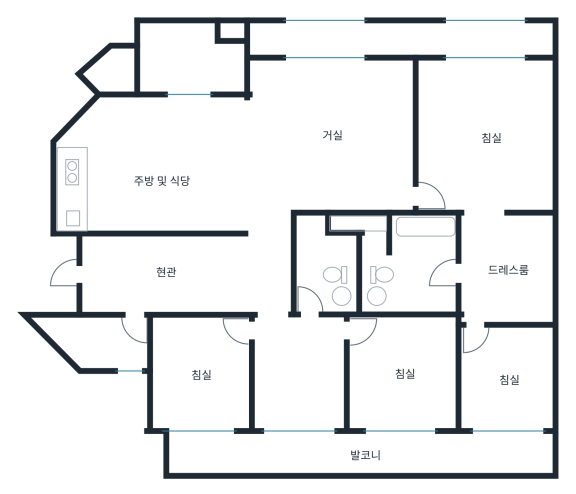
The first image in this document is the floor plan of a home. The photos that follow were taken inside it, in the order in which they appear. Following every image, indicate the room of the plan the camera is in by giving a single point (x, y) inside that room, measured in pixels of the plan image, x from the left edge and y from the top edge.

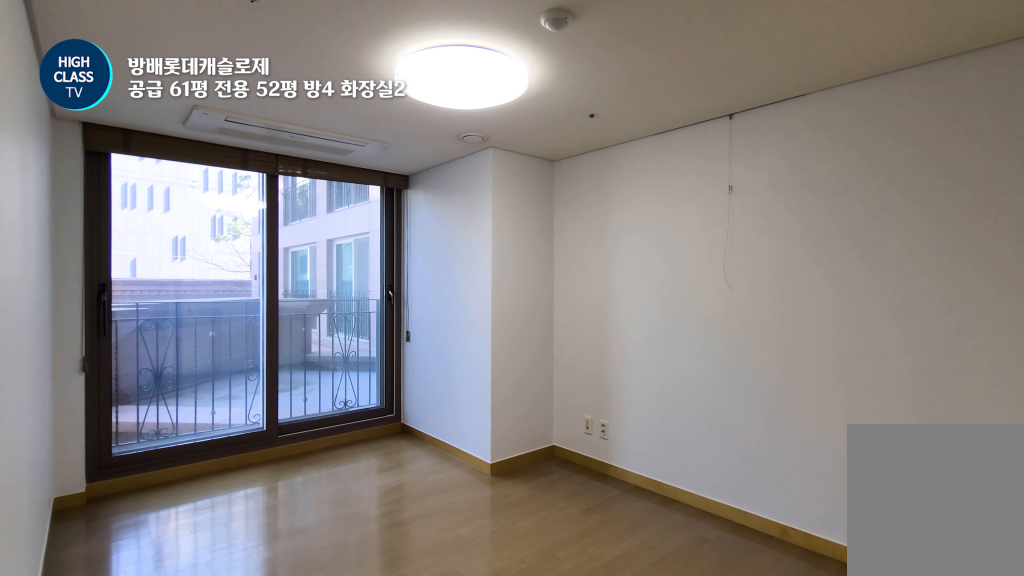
(203, 392)
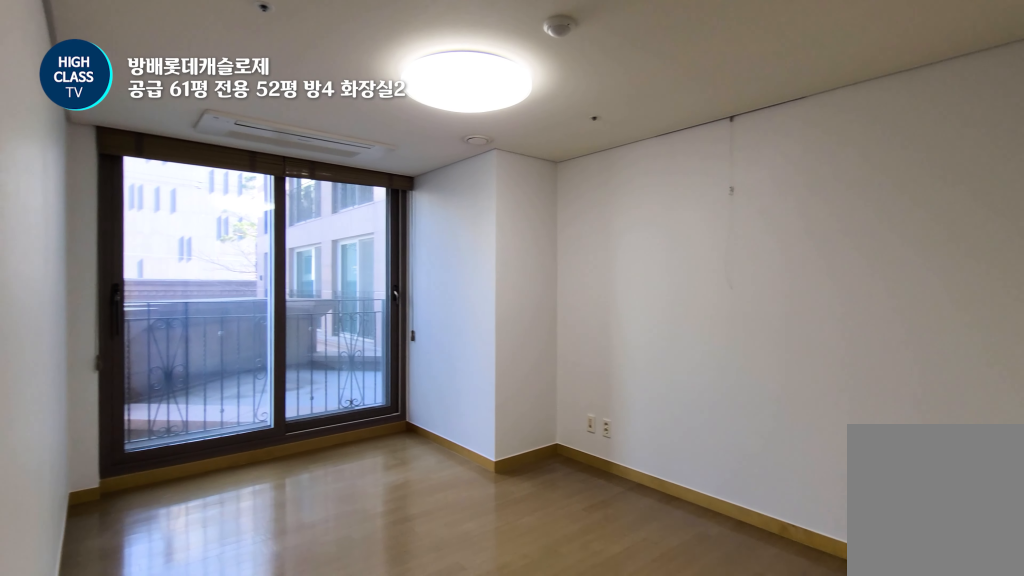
(203, 392)
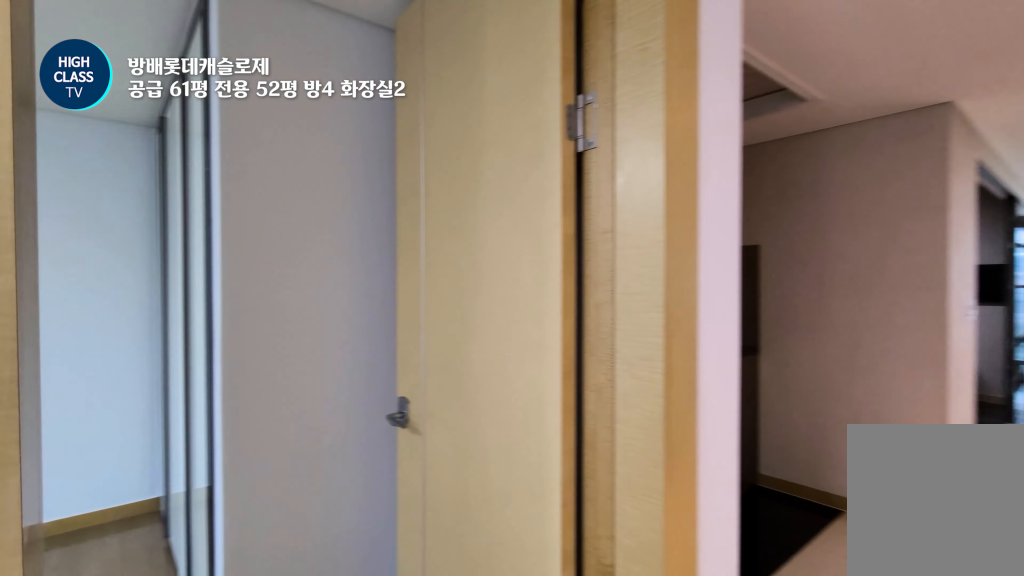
(299, 374)
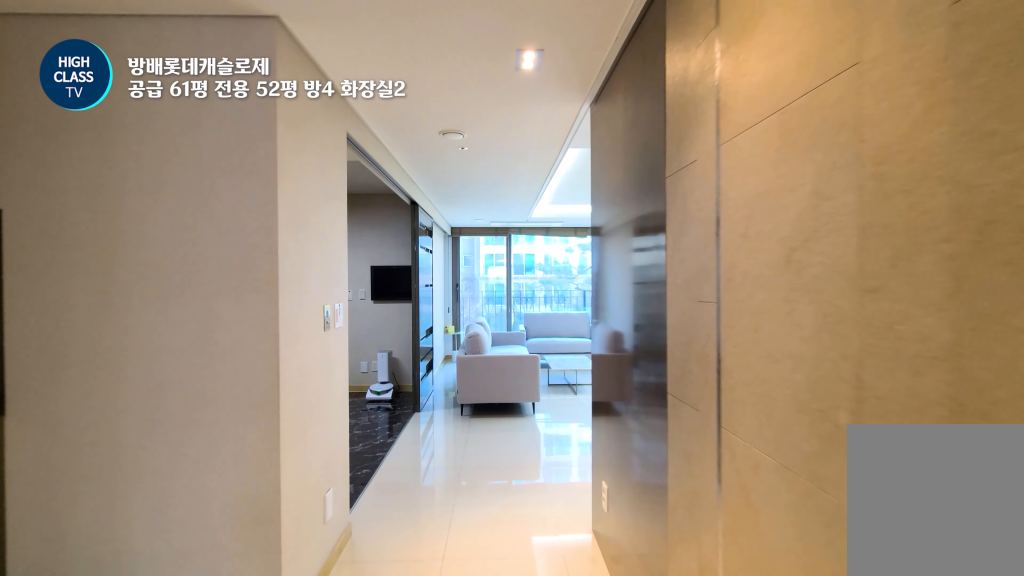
(269, 262)
